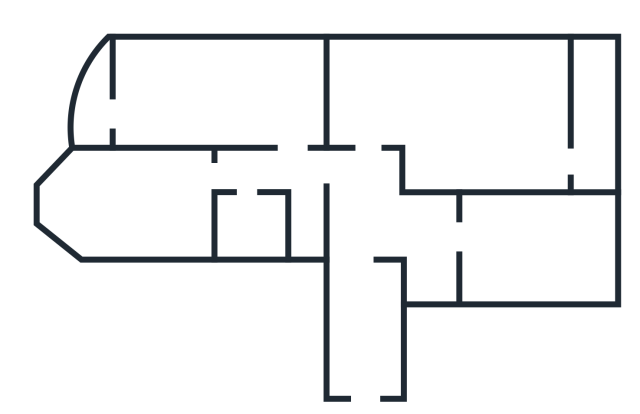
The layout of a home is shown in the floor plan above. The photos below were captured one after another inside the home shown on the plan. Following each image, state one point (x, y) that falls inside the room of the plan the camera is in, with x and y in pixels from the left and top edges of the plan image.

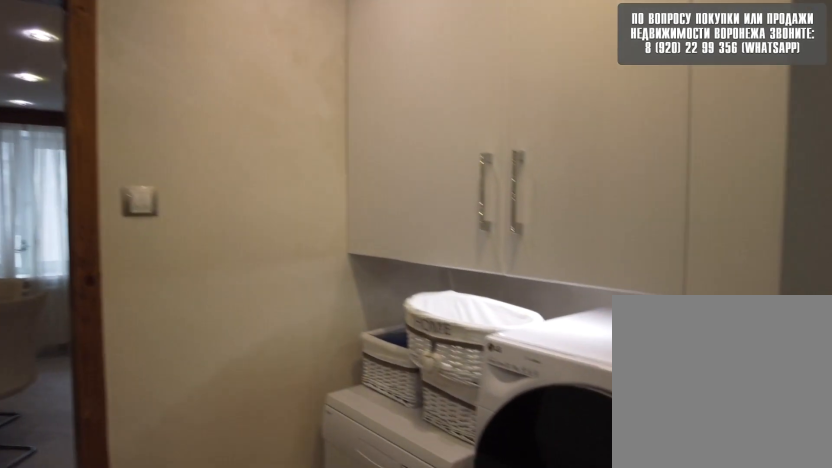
(437, 239)
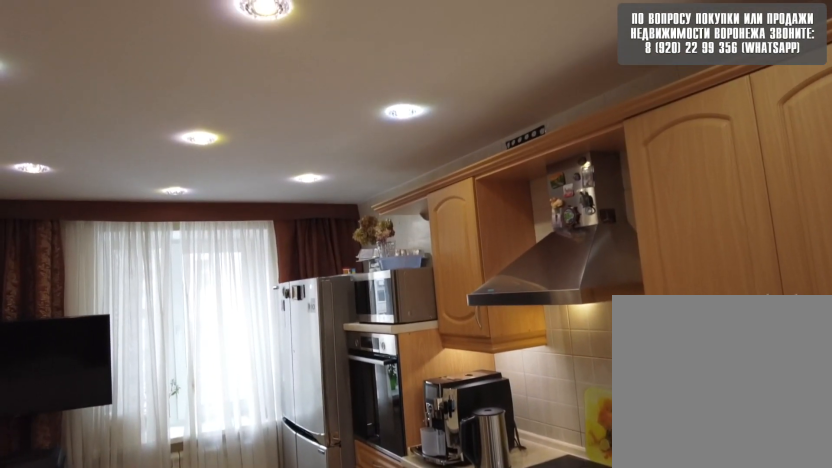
(512, 249)
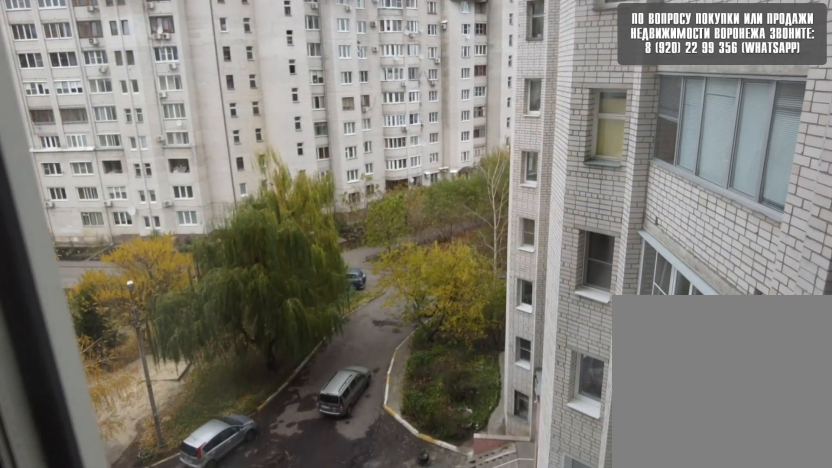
(512, 249)
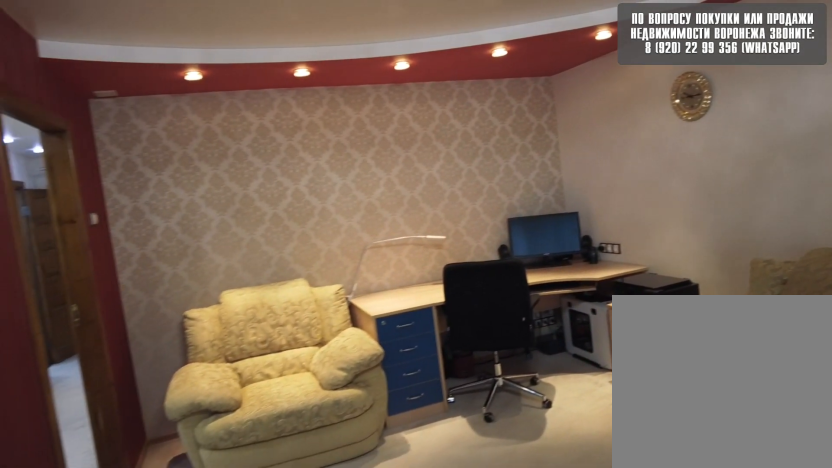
(416, 103)
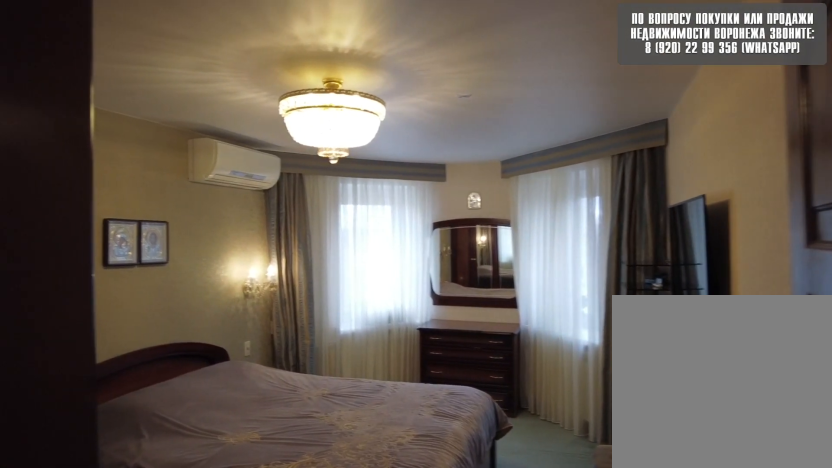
(148, 198)
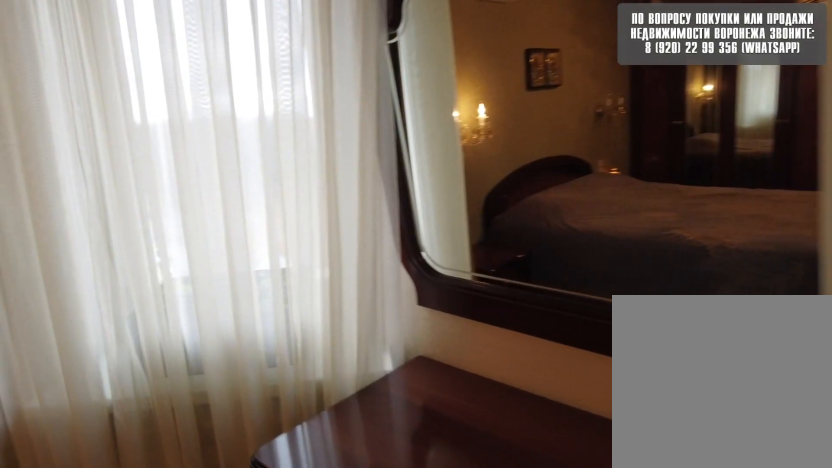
(148, 198)
